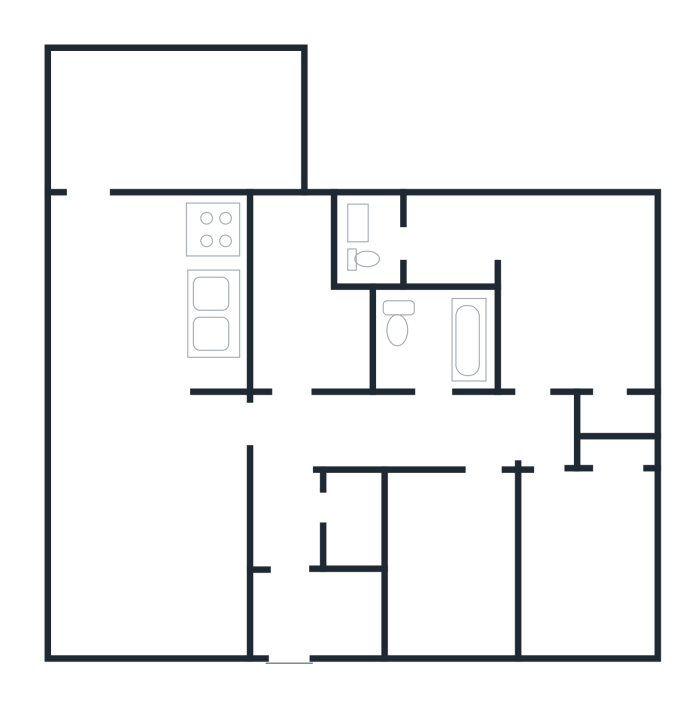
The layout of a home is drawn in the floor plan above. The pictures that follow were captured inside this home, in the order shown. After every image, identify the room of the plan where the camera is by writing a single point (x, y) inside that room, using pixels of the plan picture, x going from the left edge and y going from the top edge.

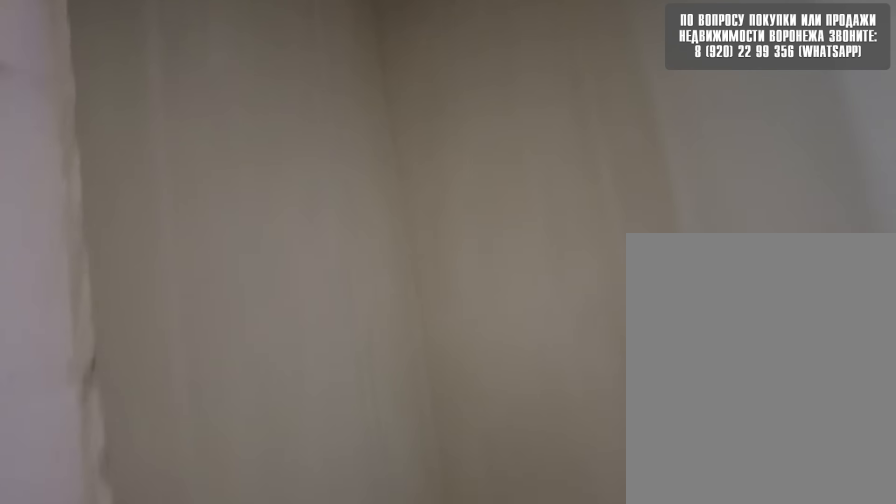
(309, 540)
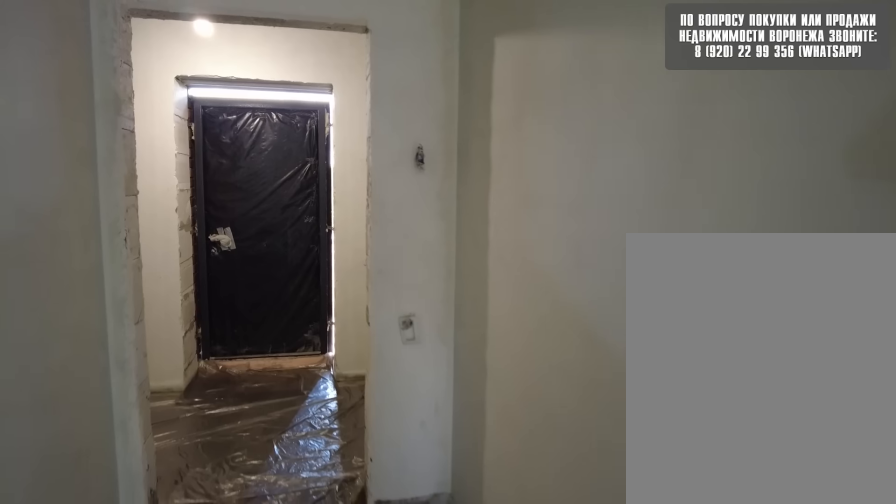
(309, 540)
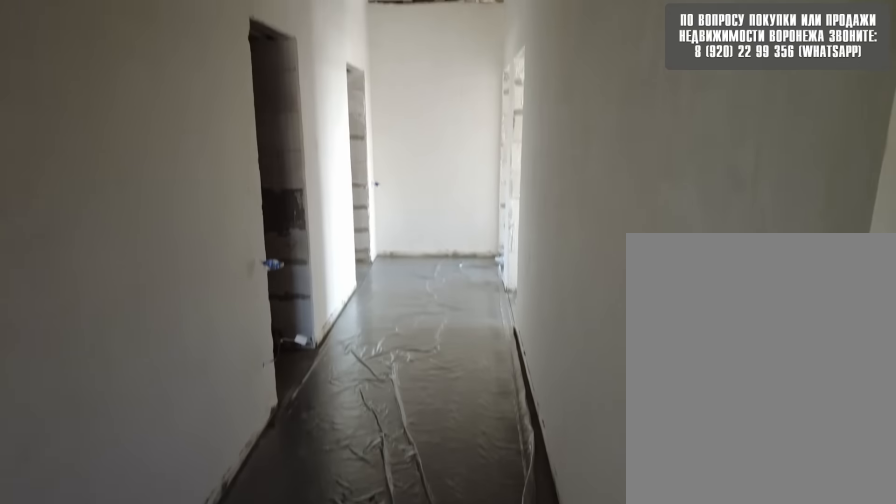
(310, 462)
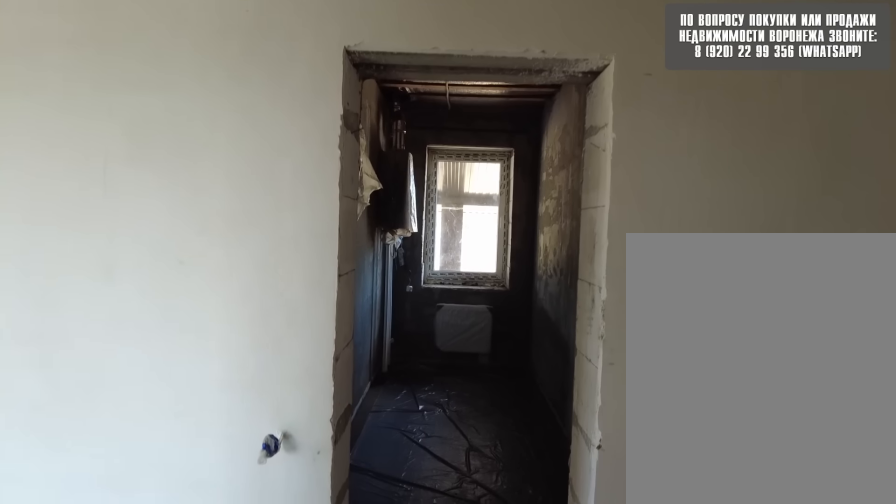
(310, 462)
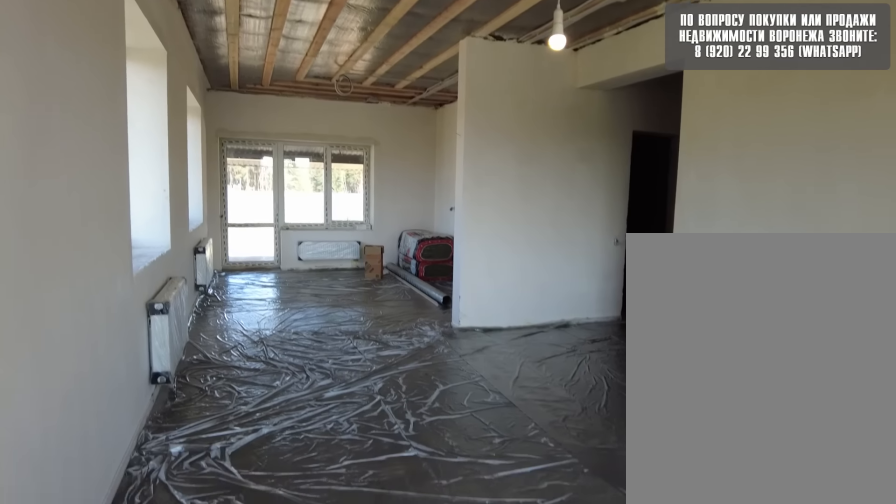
(112, 461)
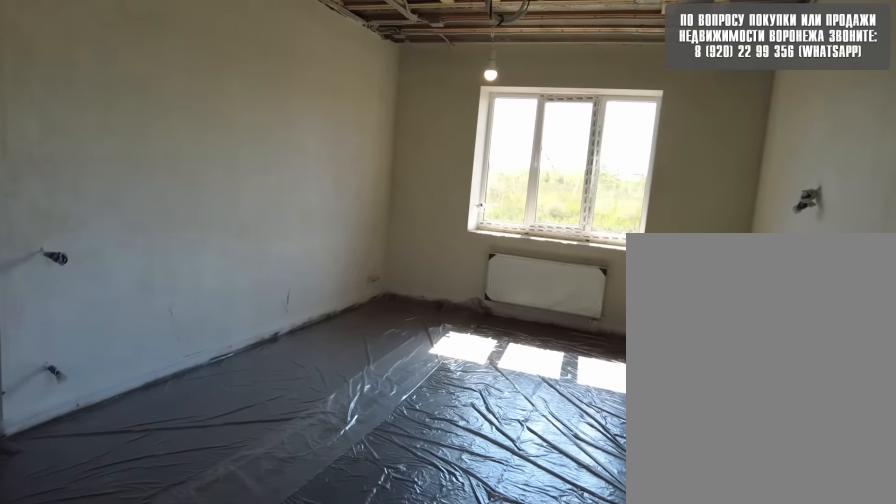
(118, 341)
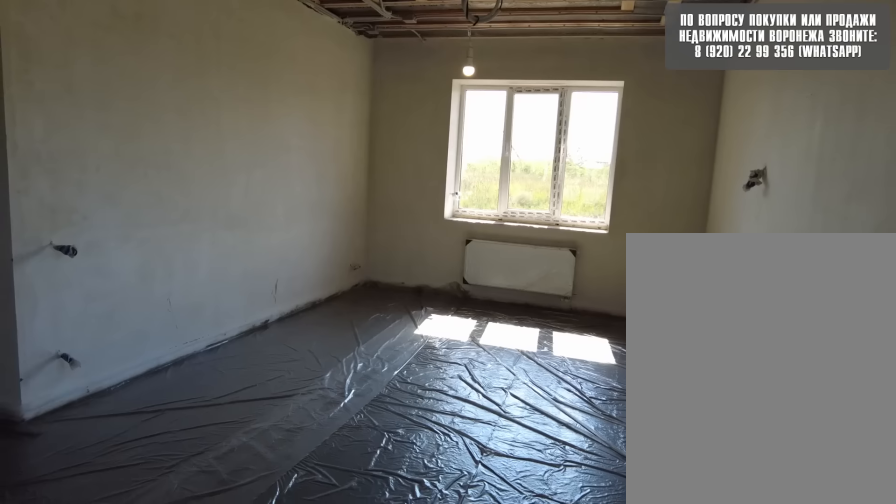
(118, 321)
